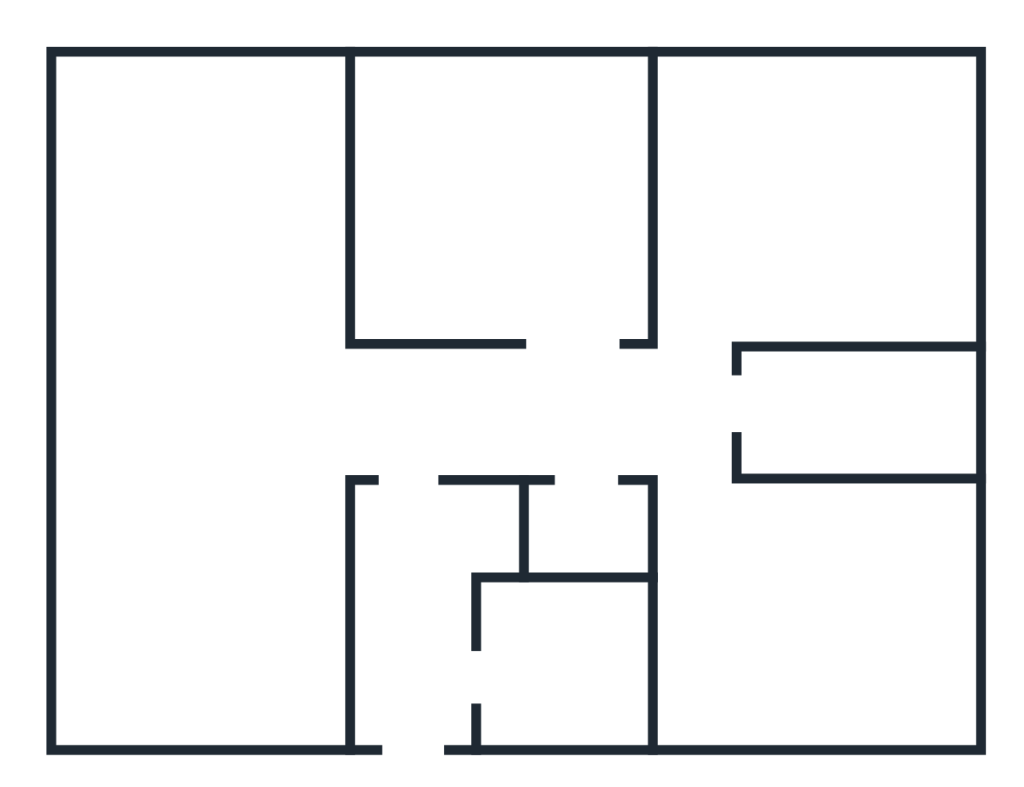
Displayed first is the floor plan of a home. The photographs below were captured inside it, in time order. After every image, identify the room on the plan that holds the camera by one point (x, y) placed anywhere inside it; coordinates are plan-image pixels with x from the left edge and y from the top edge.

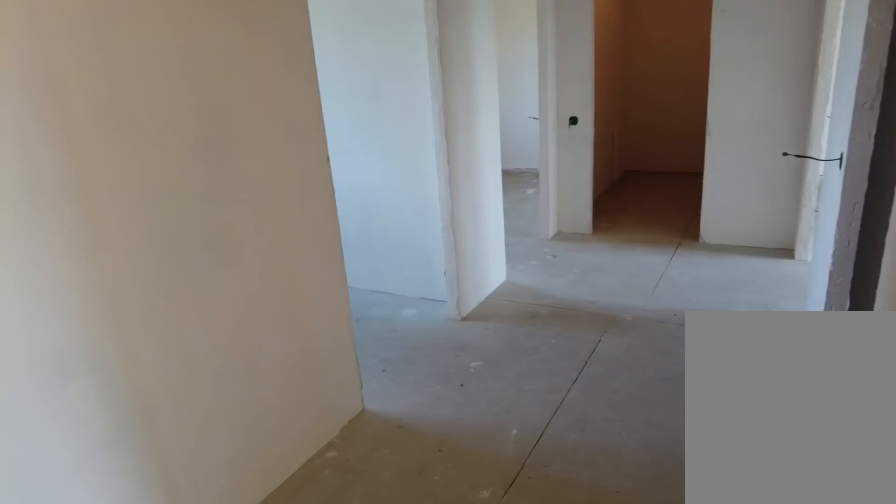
(414, 446)
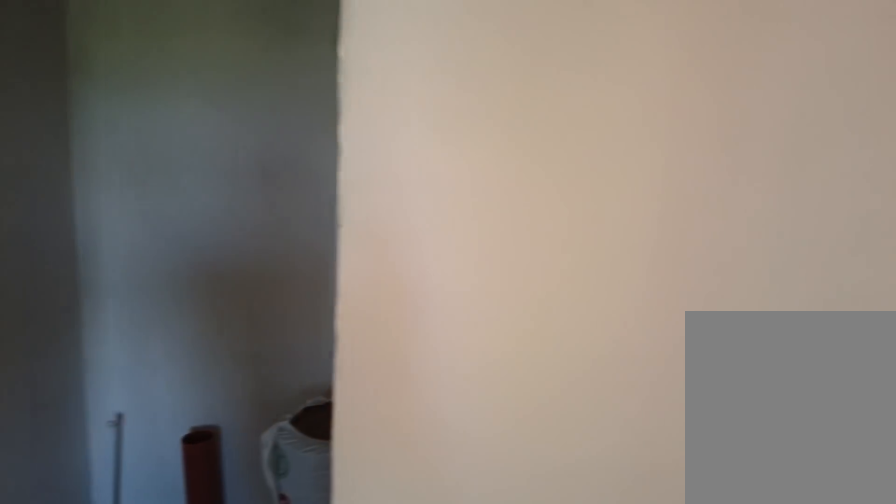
(601, 437)
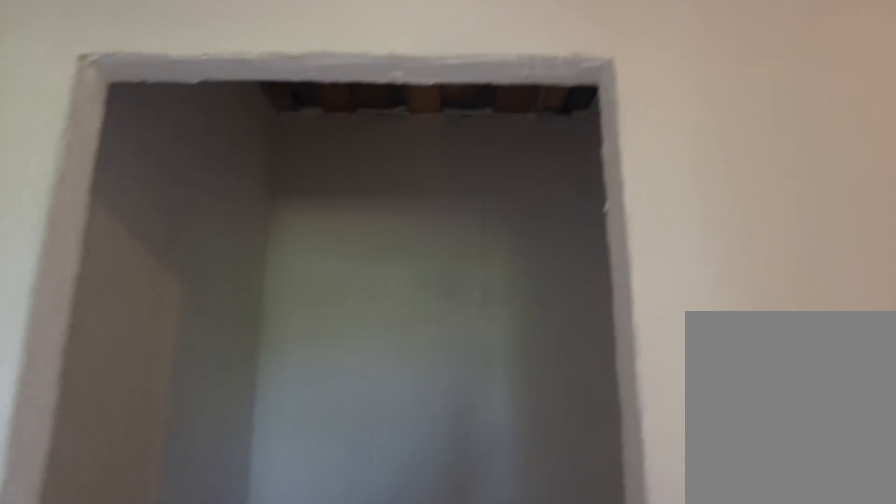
(601, 437)
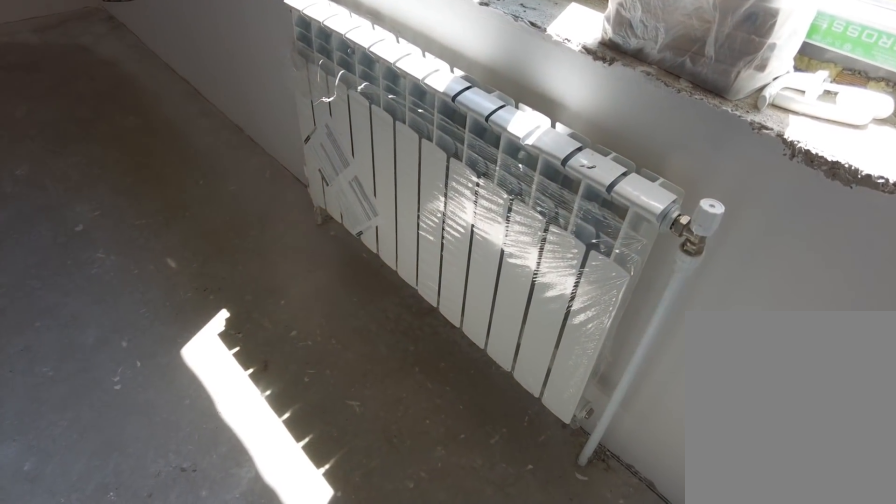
(747, 647)
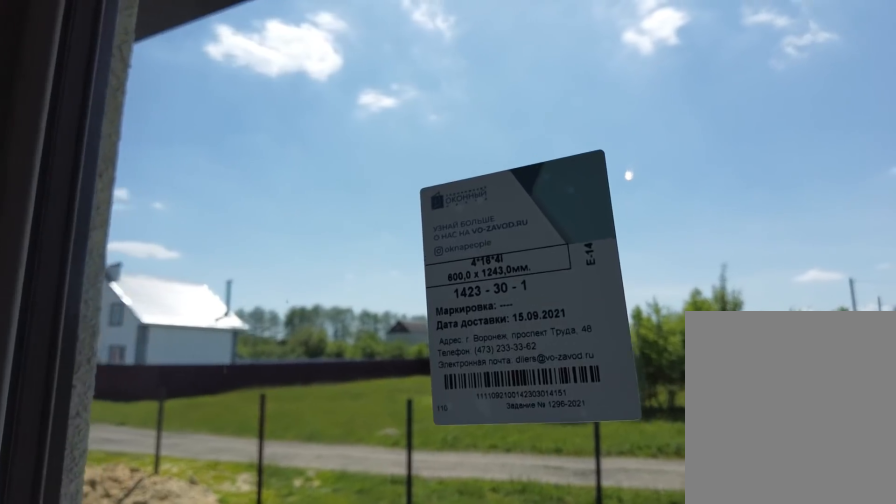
(747, 647)
